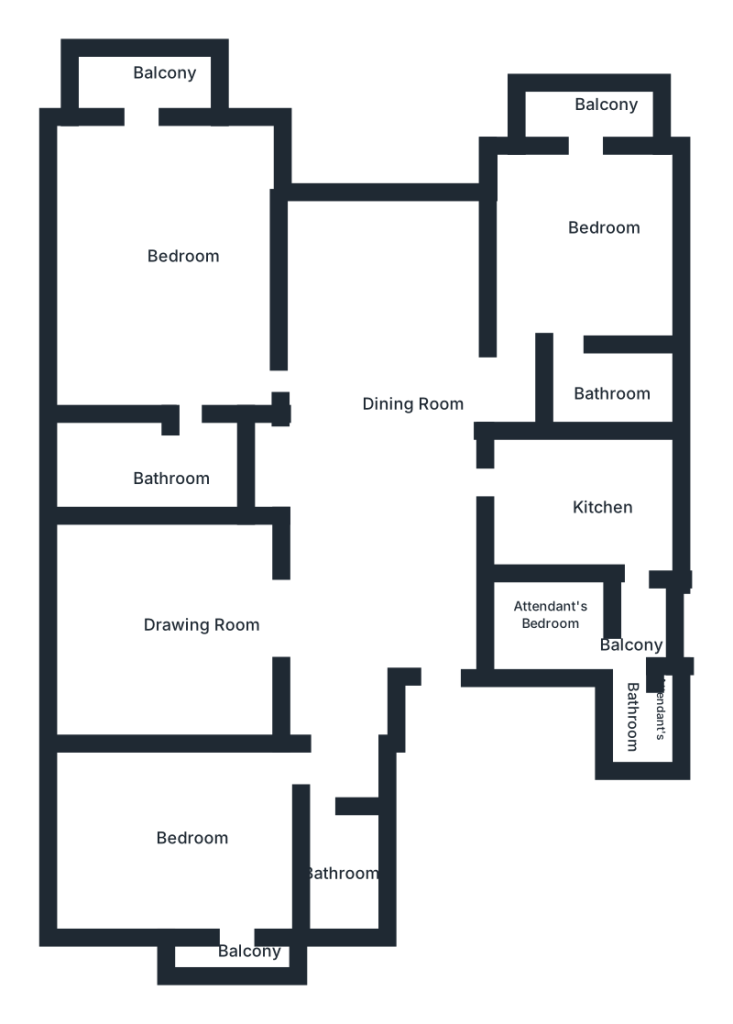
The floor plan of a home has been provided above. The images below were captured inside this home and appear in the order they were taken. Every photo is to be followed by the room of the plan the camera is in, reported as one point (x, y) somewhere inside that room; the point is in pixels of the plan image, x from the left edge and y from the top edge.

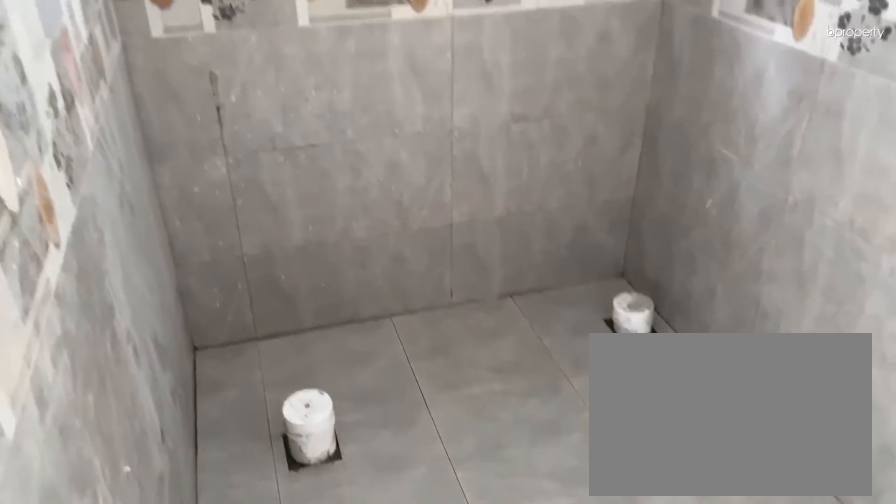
(602, 389)
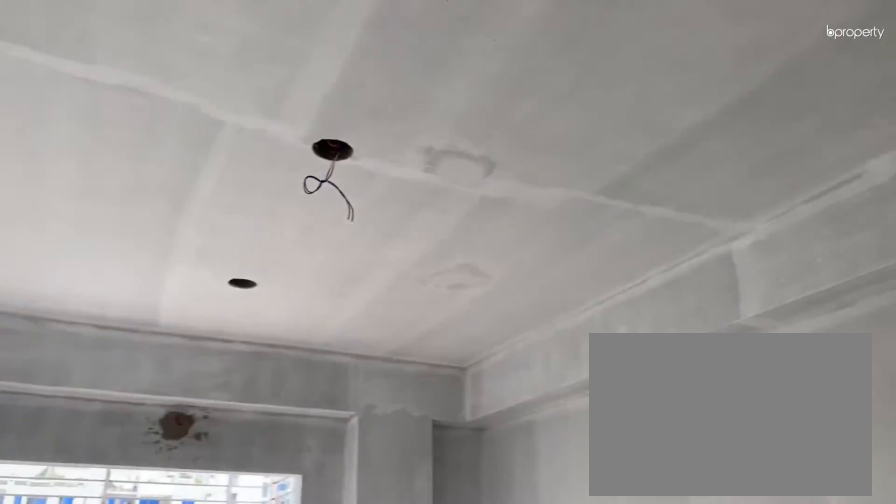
(183, 287)
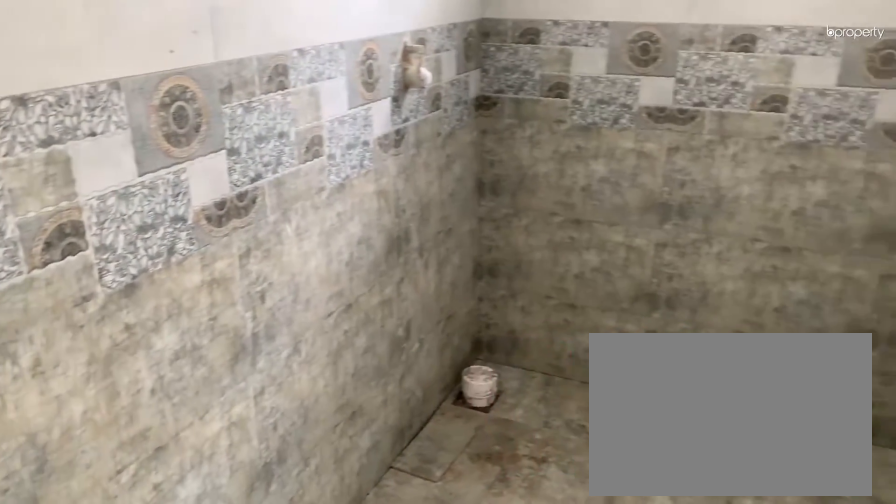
(151, 470)
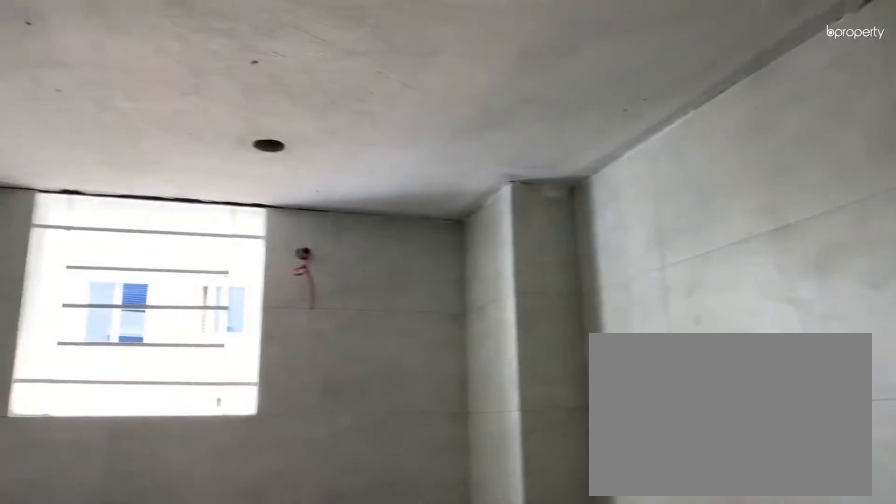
(151, 470)
